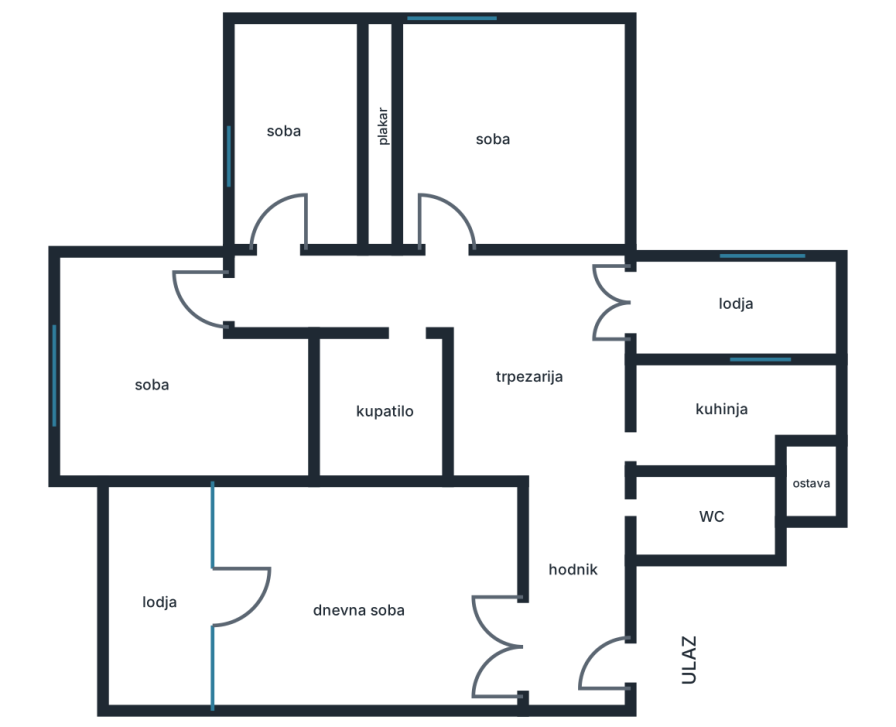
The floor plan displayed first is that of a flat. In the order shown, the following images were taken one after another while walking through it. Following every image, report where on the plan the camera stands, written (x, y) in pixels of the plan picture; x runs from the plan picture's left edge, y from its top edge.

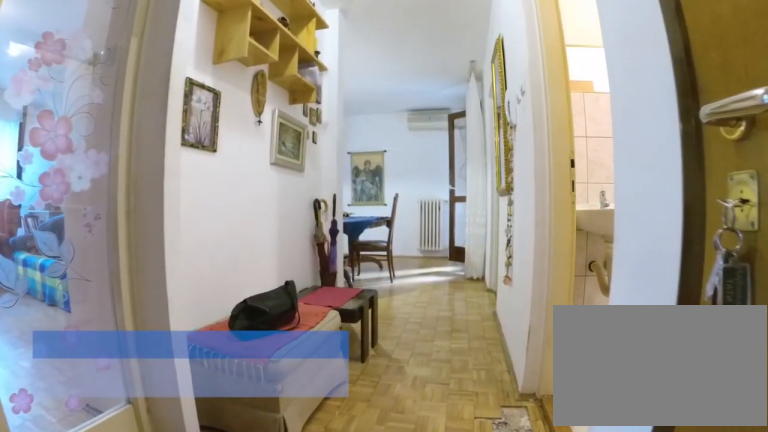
(574, 644)
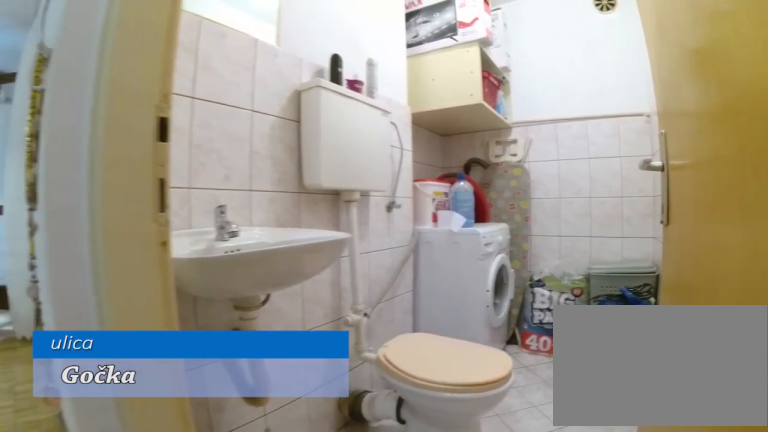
(583, 529)
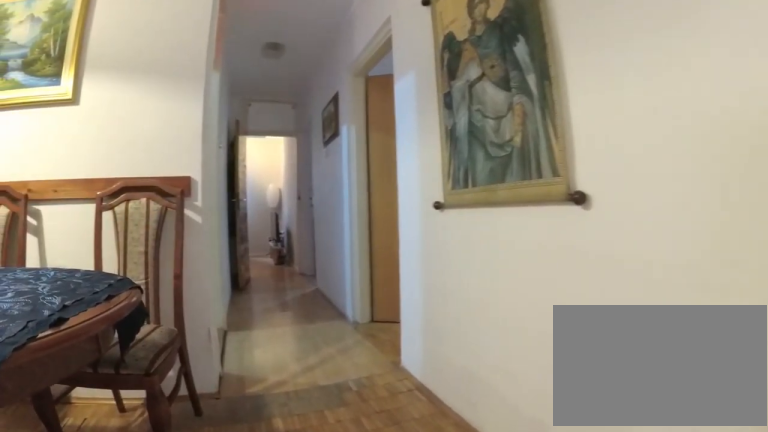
(636, 335)
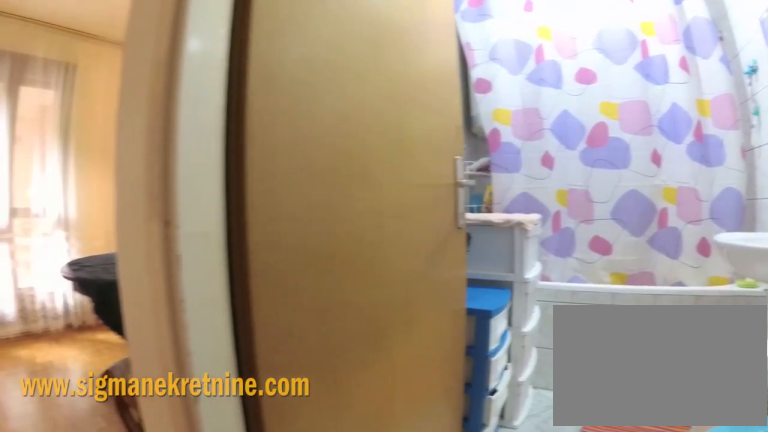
(363, 293)
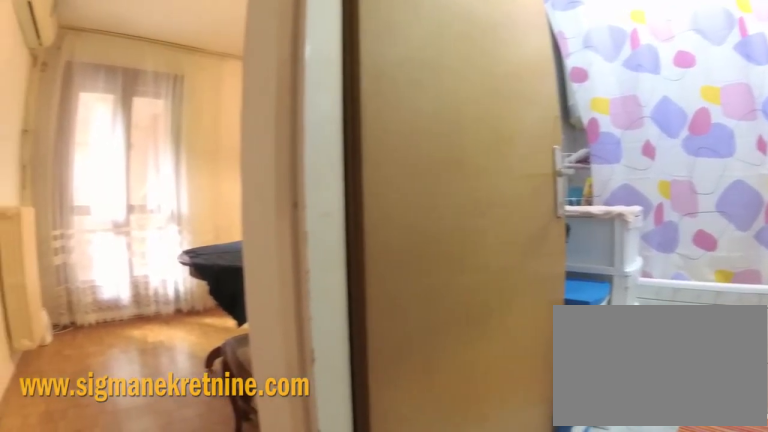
(358, 293)
